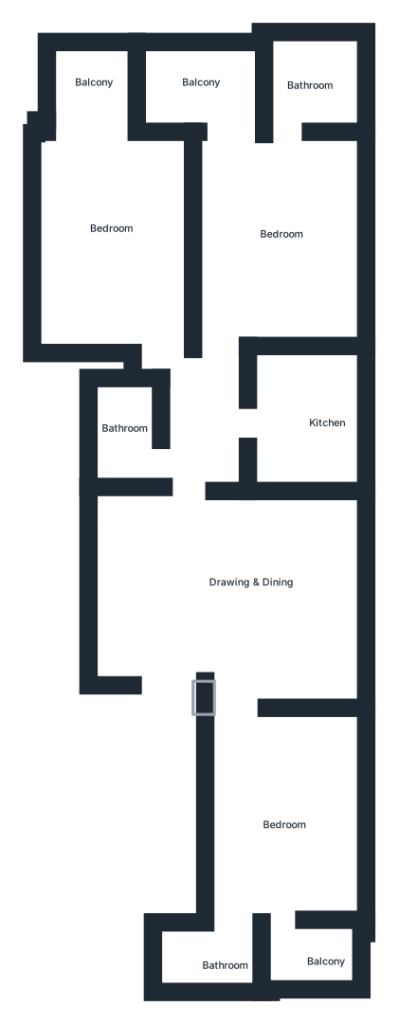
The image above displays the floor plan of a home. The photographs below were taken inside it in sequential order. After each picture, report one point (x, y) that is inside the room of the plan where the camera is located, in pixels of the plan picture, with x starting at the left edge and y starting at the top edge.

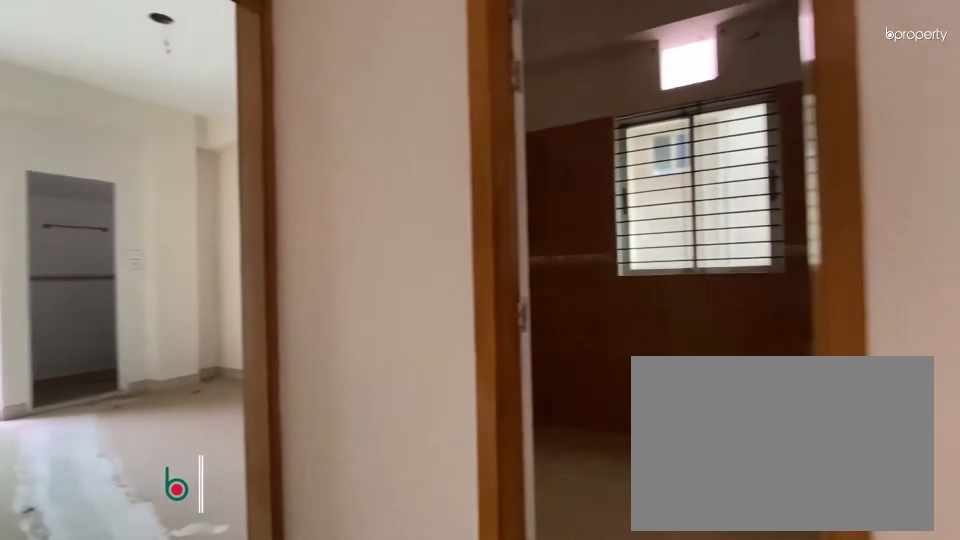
(235, 564)
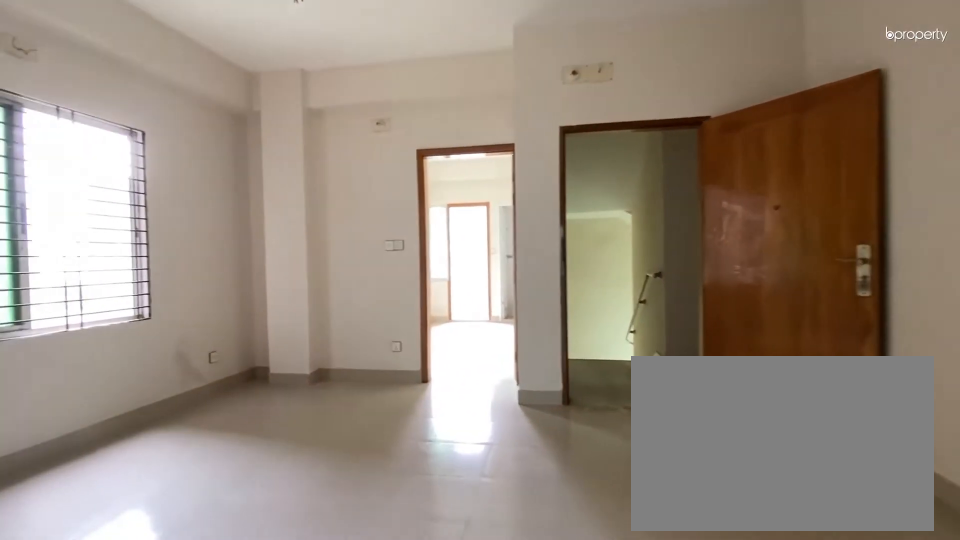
(235, 564)
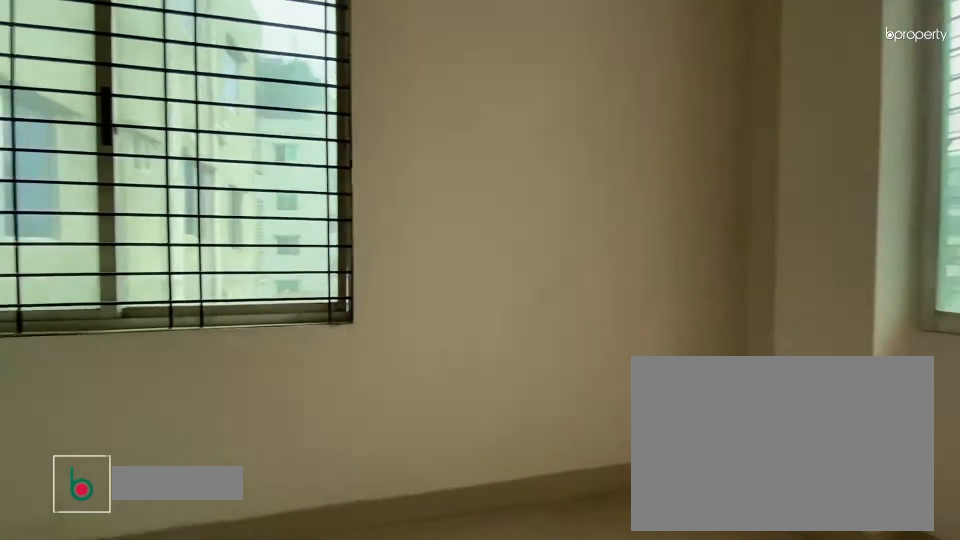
(279, 810)
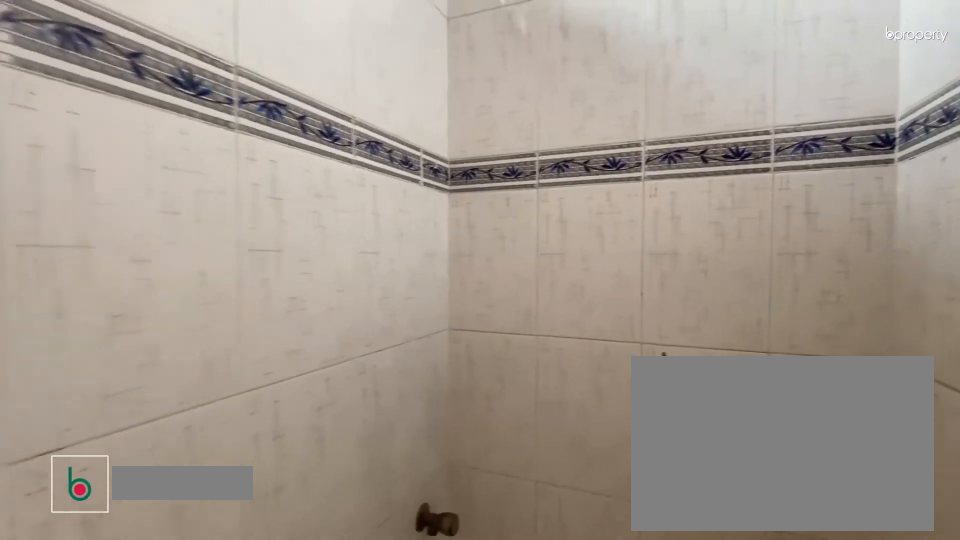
(206, 969)
